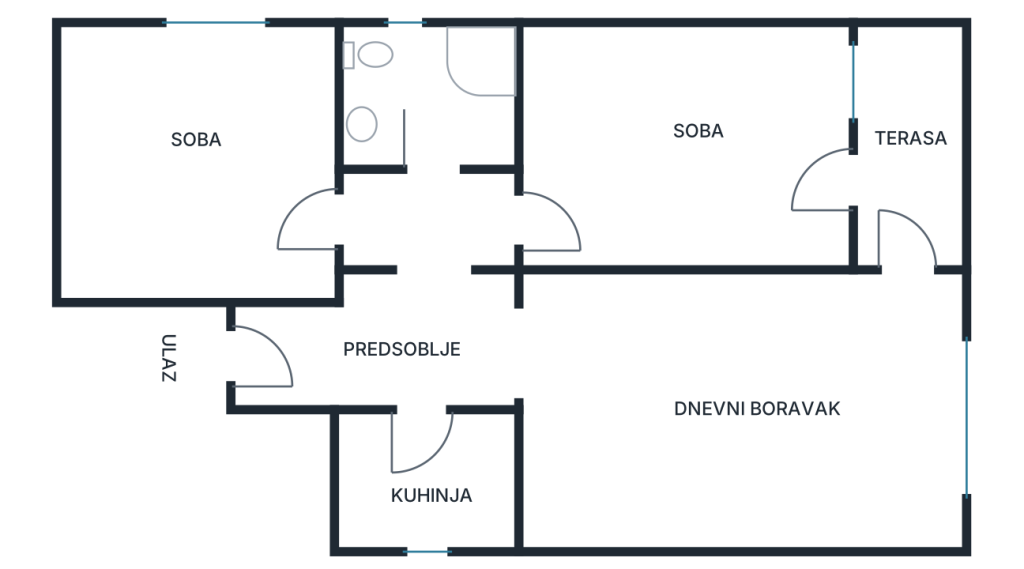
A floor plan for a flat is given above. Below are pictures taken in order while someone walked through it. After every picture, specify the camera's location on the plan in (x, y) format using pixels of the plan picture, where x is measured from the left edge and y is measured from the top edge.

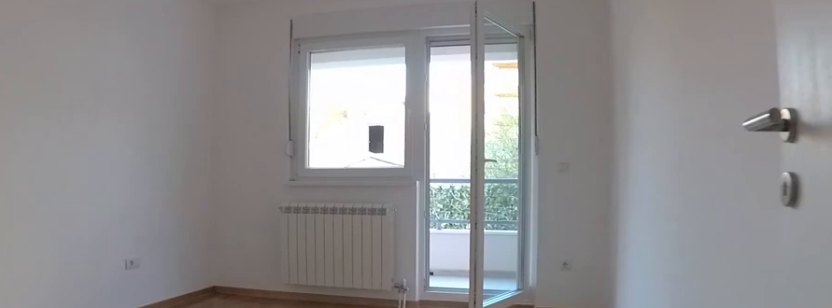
(491, 227)
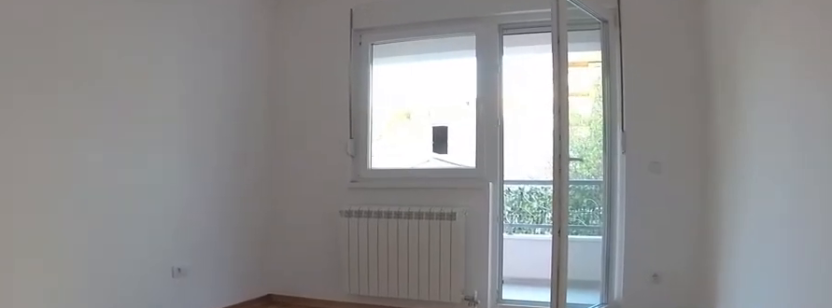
(509, 229)
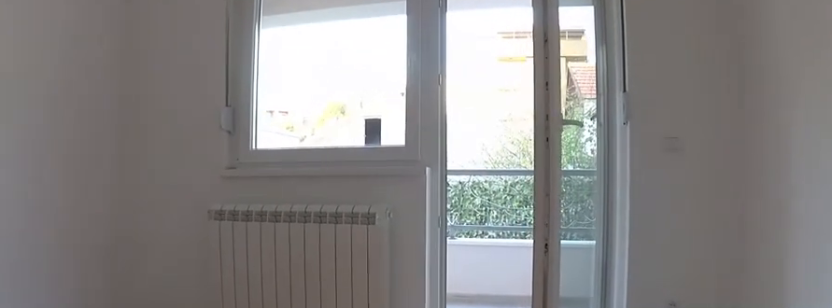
(603, 218)
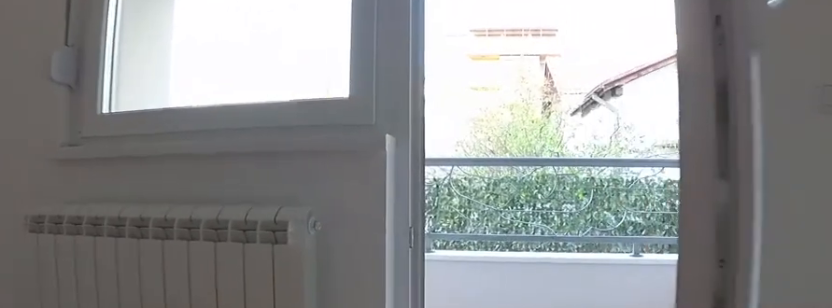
(681, 210)
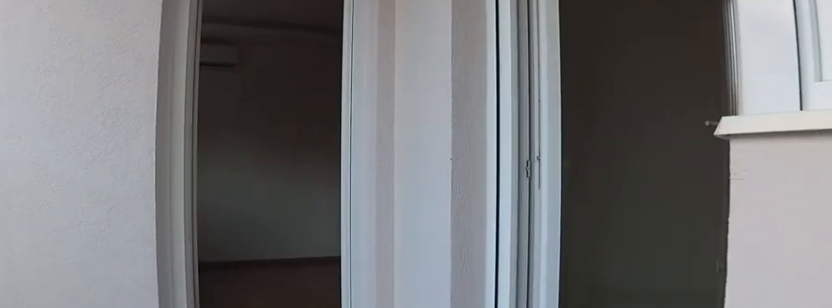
(911, 148)
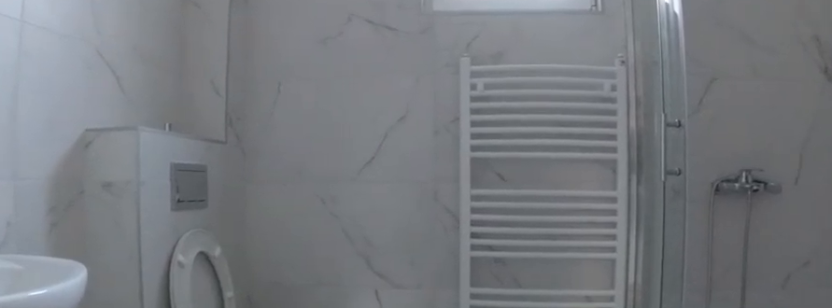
(422, 194)
